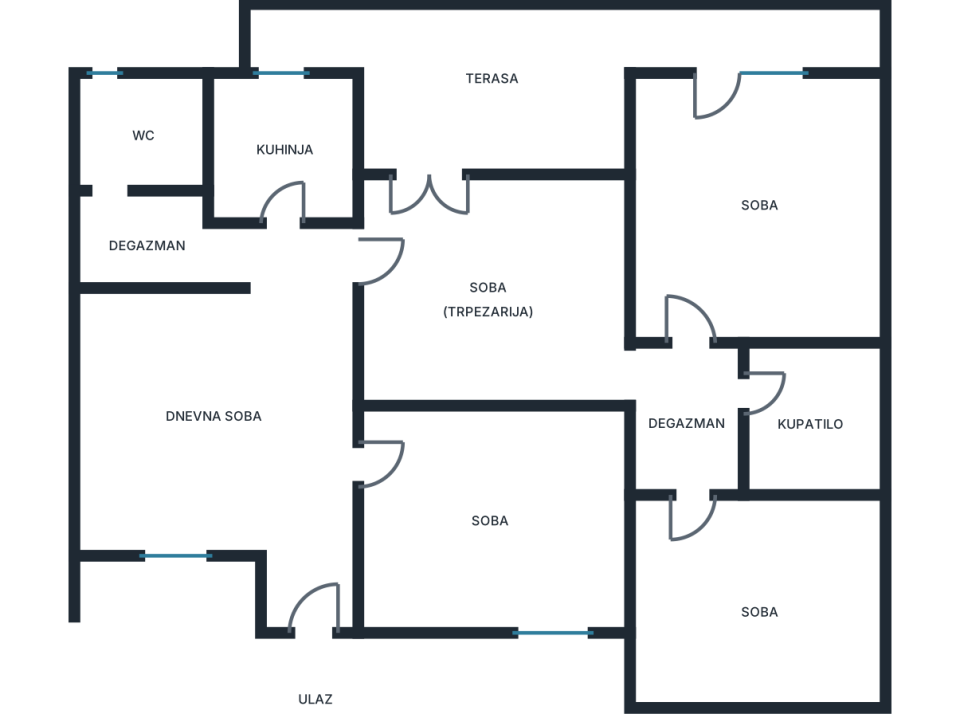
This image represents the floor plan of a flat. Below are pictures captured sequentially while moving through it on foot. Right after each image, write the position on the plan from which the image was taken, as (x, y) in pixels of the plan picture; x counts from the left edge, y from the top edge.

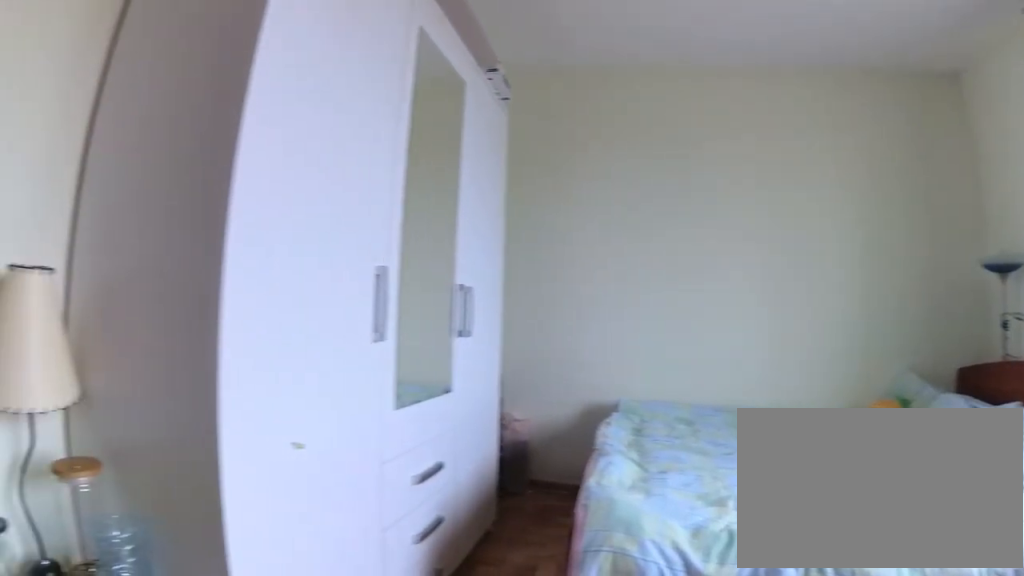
(660, 618)
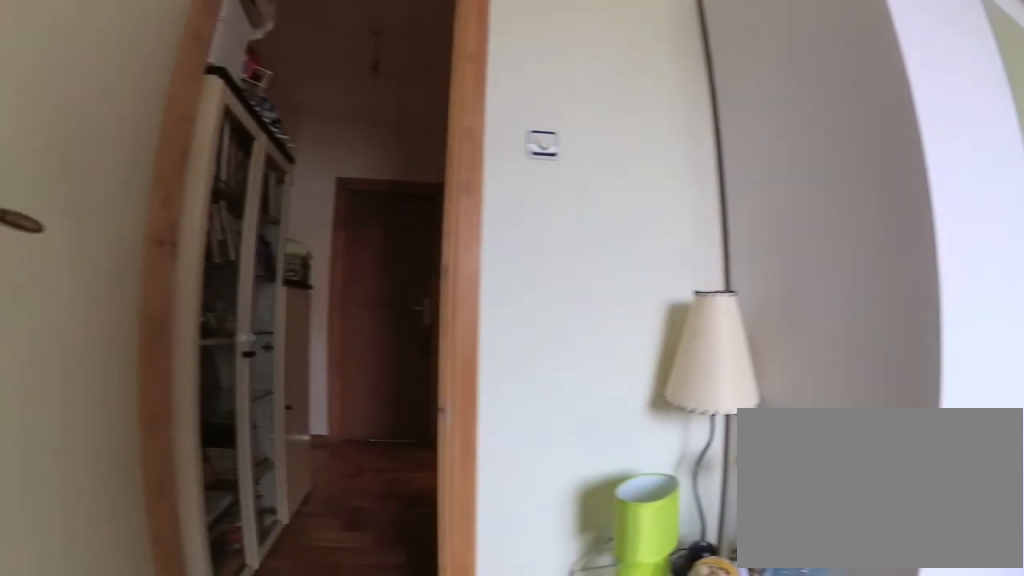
(679, 634)
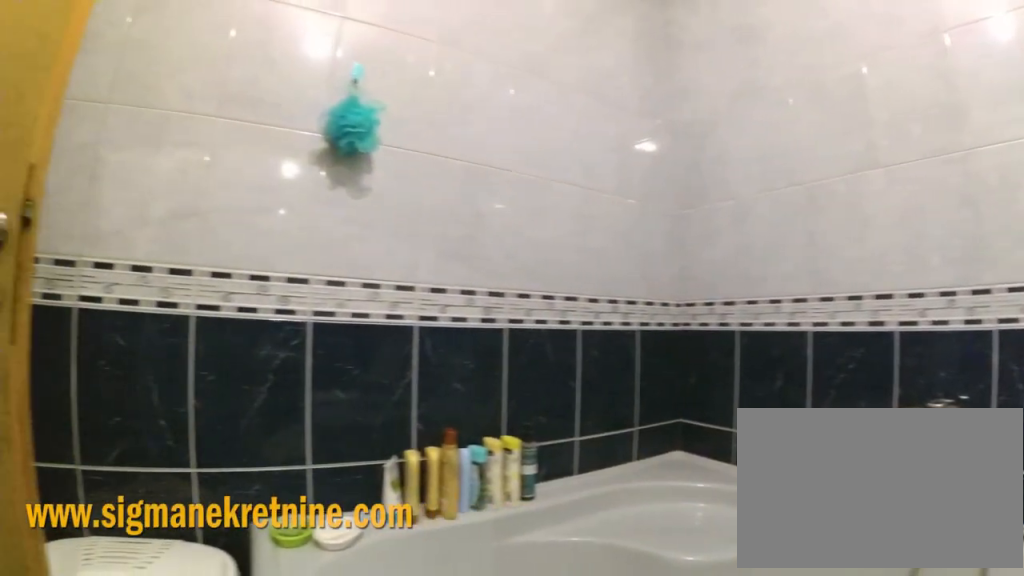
(778, 455)
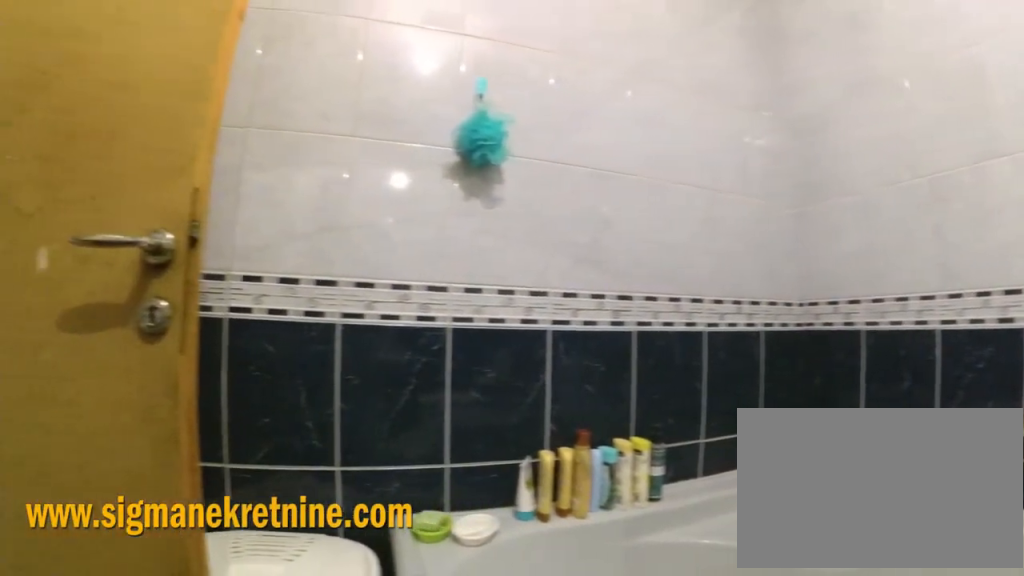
(786, 456)
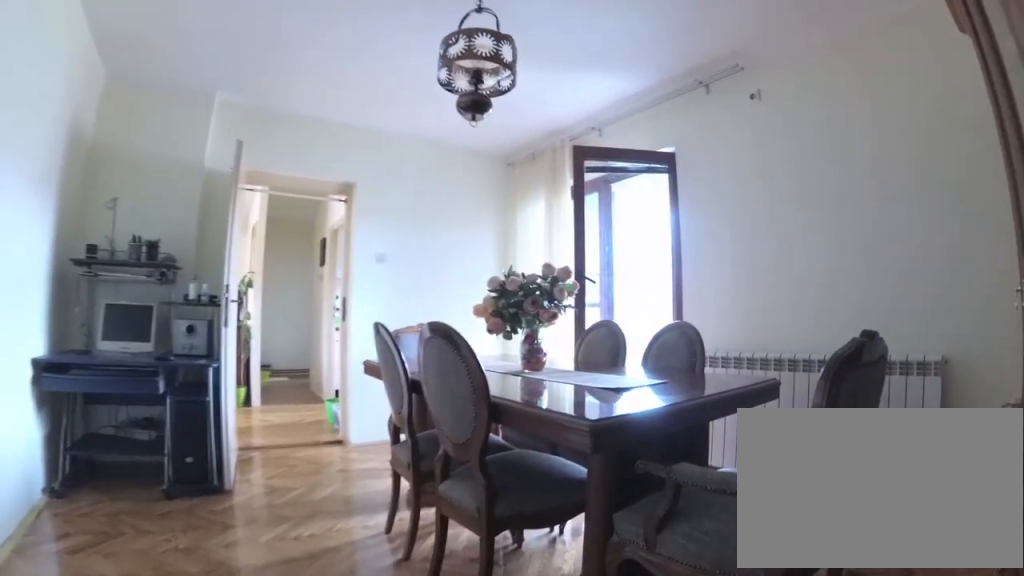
(649, 372)
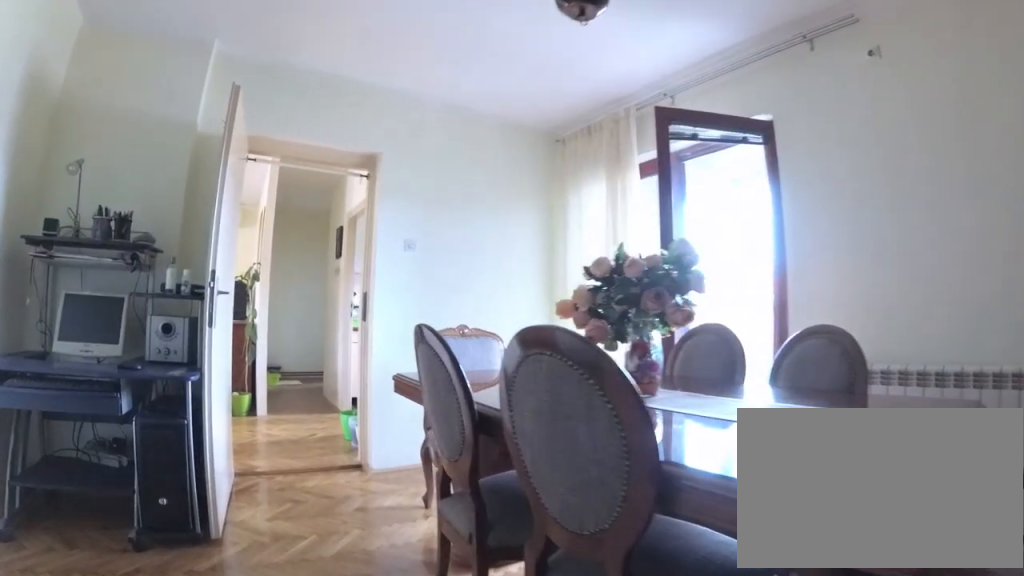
(598, 342)
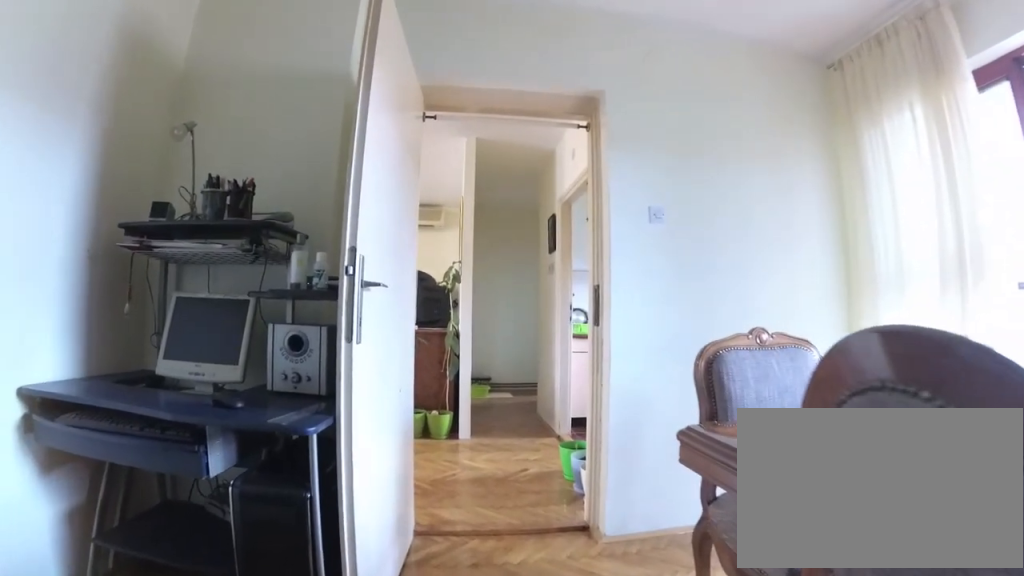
(514, 284)
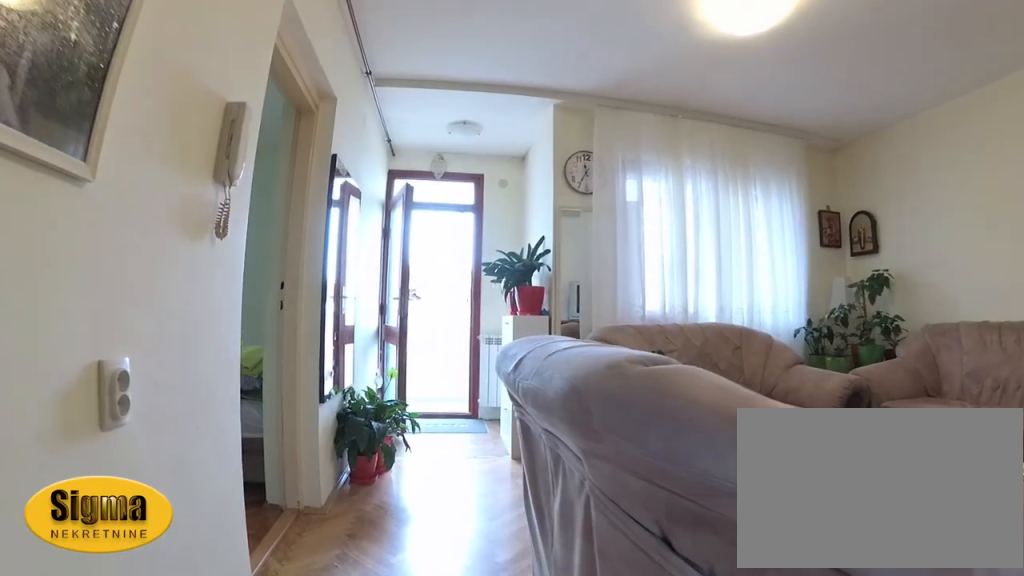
(287, 299)
